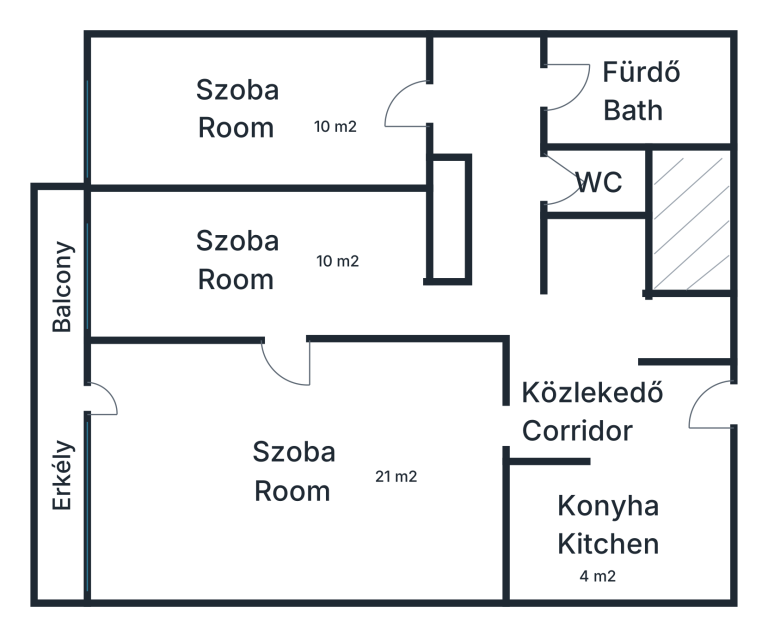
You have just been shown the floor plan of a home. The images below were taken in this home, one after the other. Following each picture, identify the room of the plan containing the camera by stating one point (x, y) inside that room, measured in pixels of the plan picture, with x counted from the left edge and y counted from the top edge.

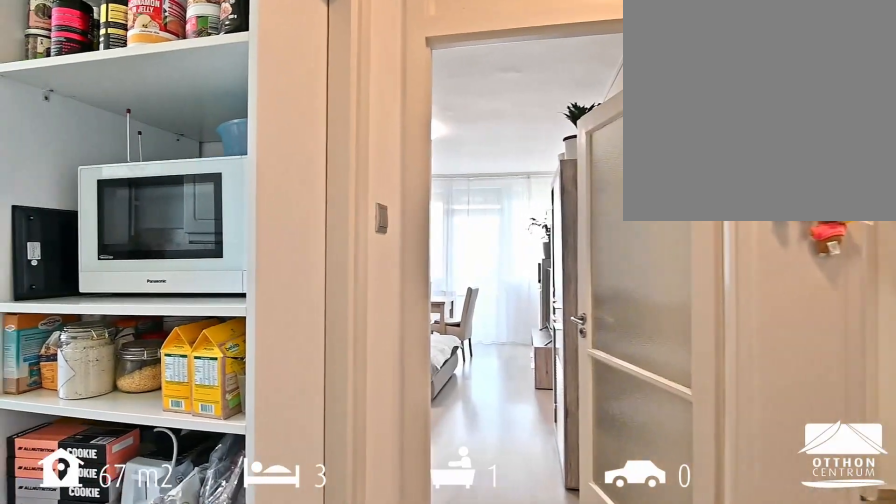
(610, 523)
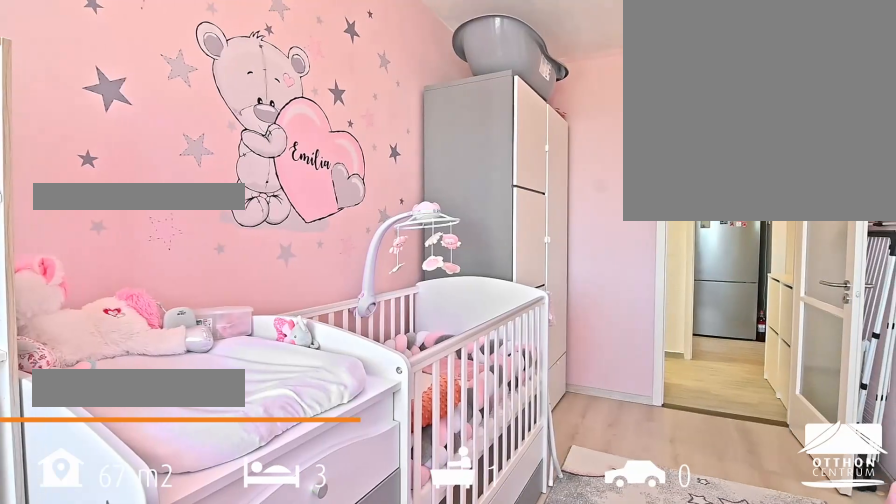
(264, 265)
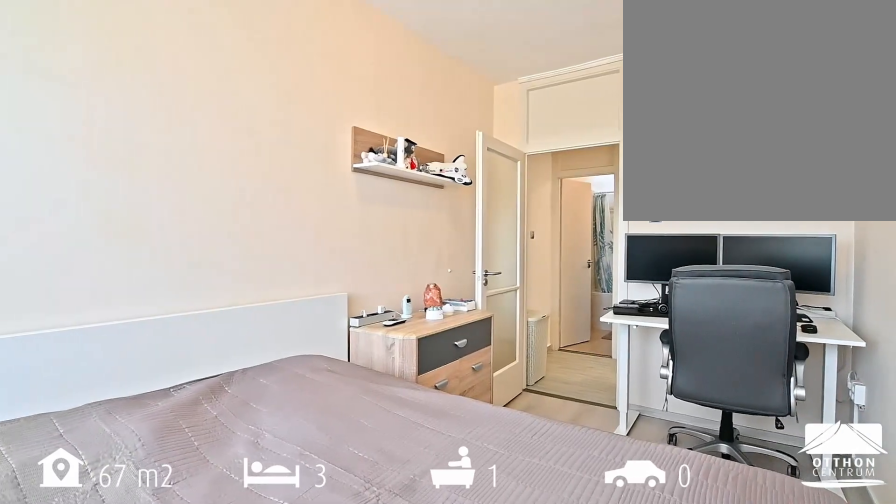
(246, 109)
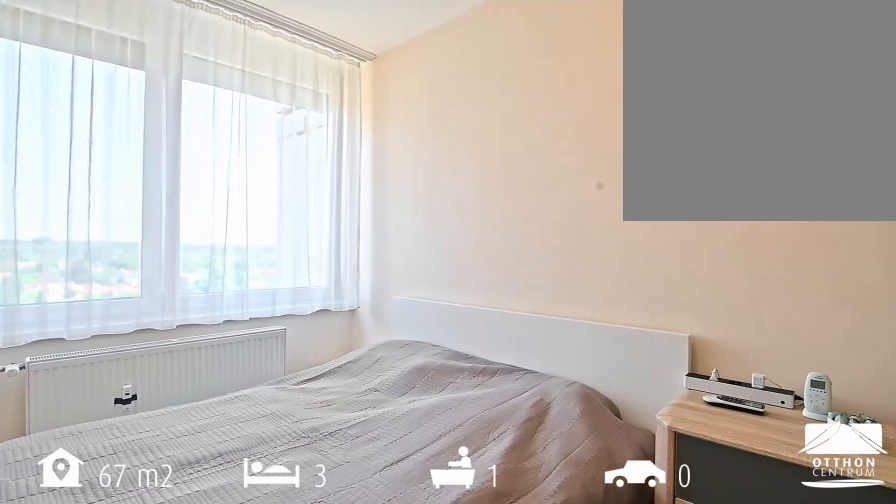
(246, 109)
